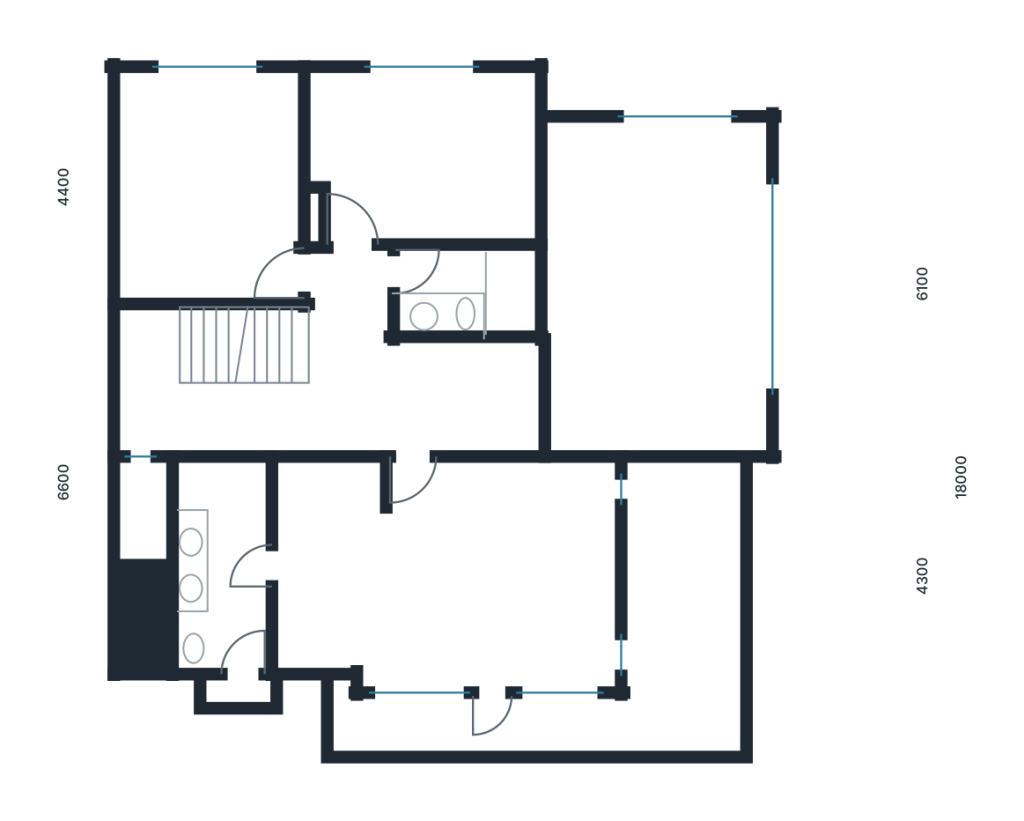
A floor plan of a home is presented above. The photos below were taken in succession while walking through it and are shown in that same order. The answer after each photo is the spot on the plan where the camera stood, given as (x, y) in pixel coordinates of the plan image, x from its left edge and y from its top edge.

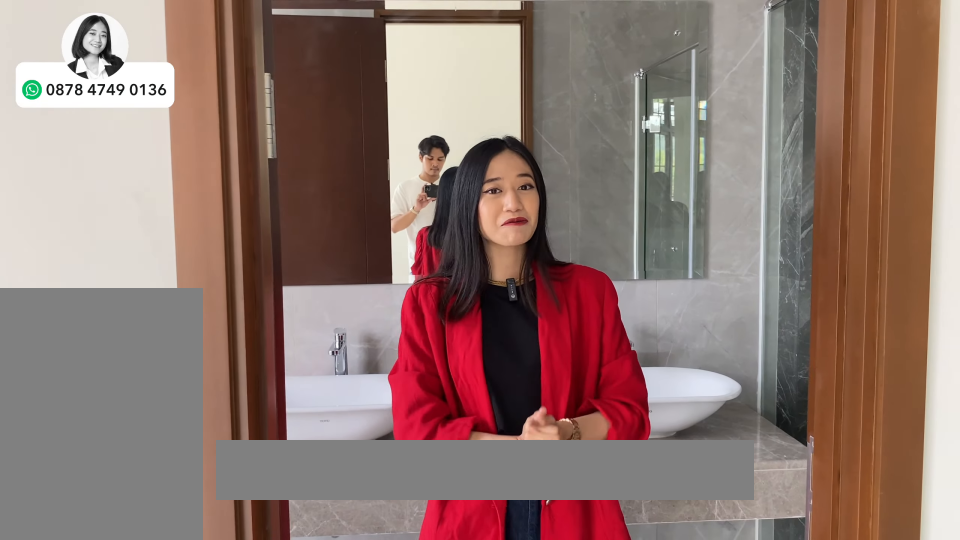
(236, 553)
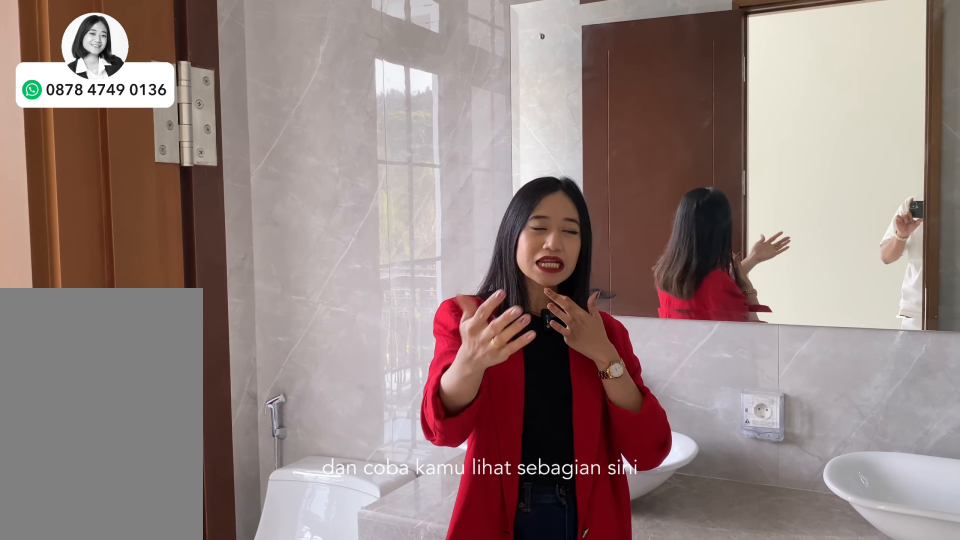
(236, 553)
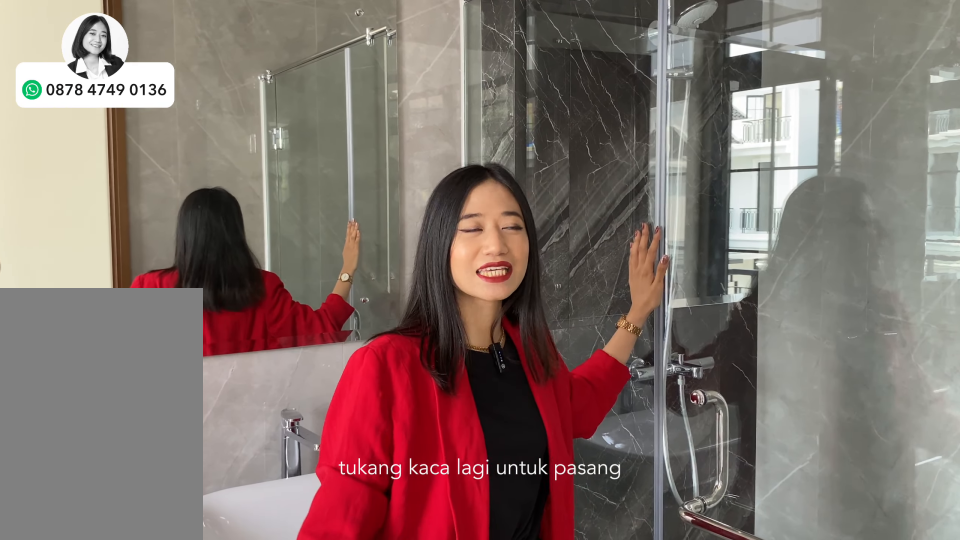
(236, 553)
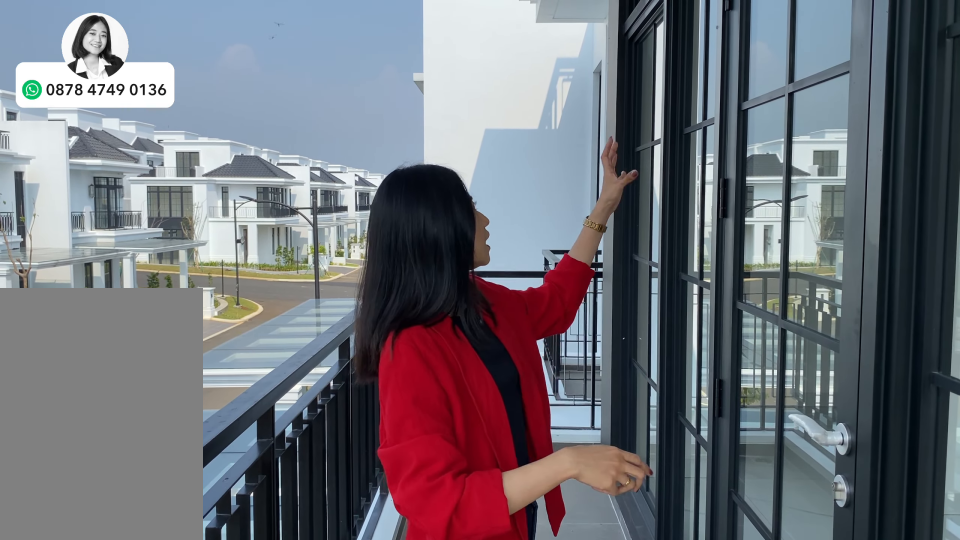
(536, 729)
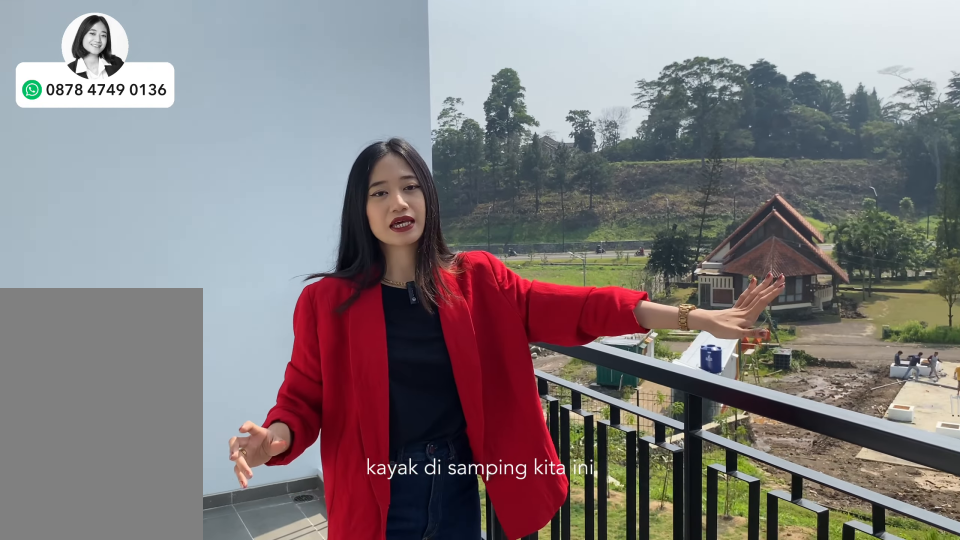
(697, 589)
